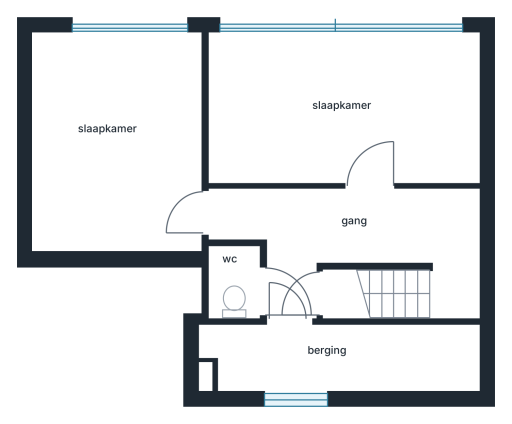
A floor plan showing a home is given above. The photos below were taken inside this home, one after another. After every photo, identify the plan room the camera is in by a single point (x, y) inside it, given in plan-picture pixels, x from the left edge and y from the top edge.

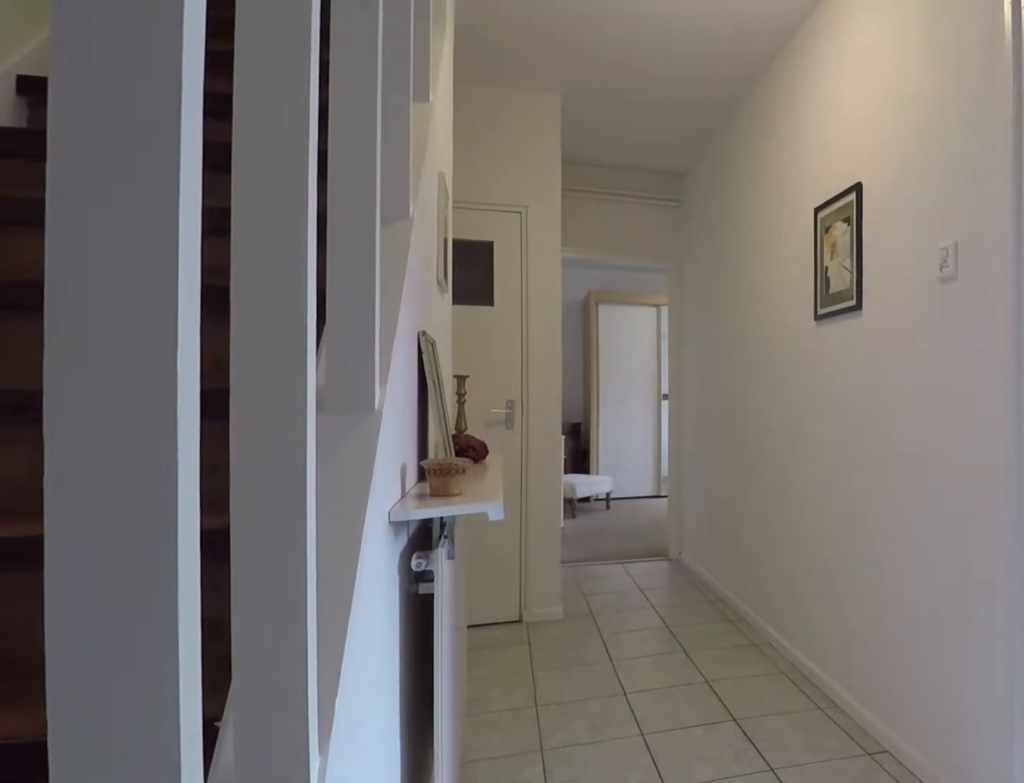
(357, 239)
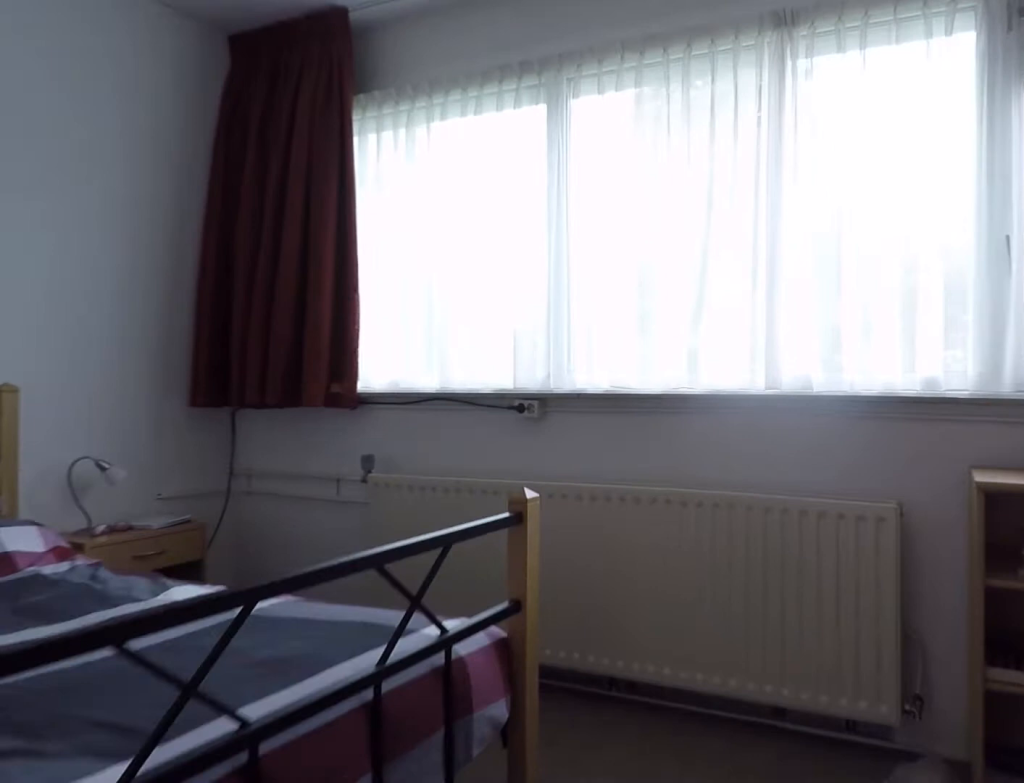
(377, 154)
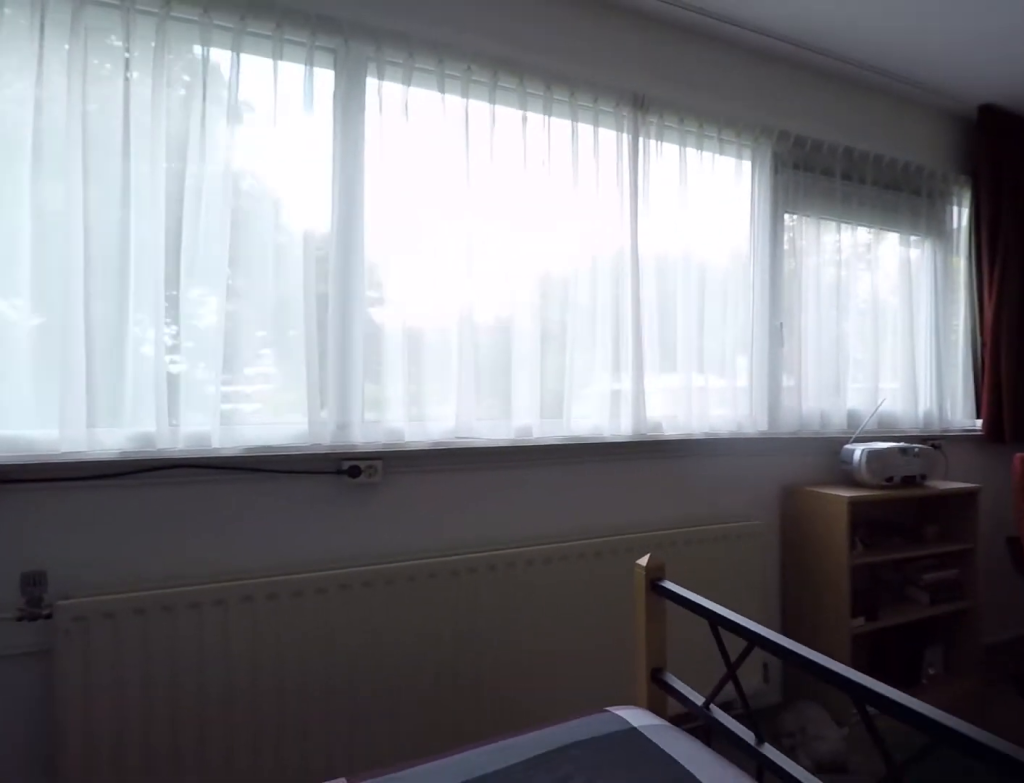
(377, 154)
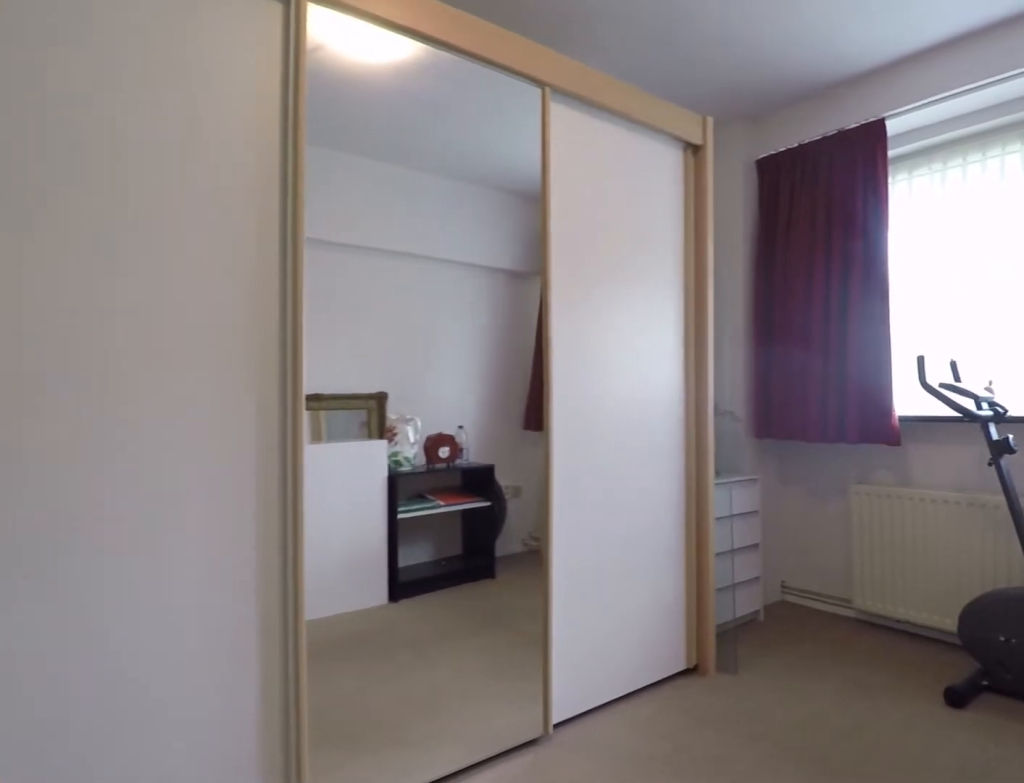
(116, 143)
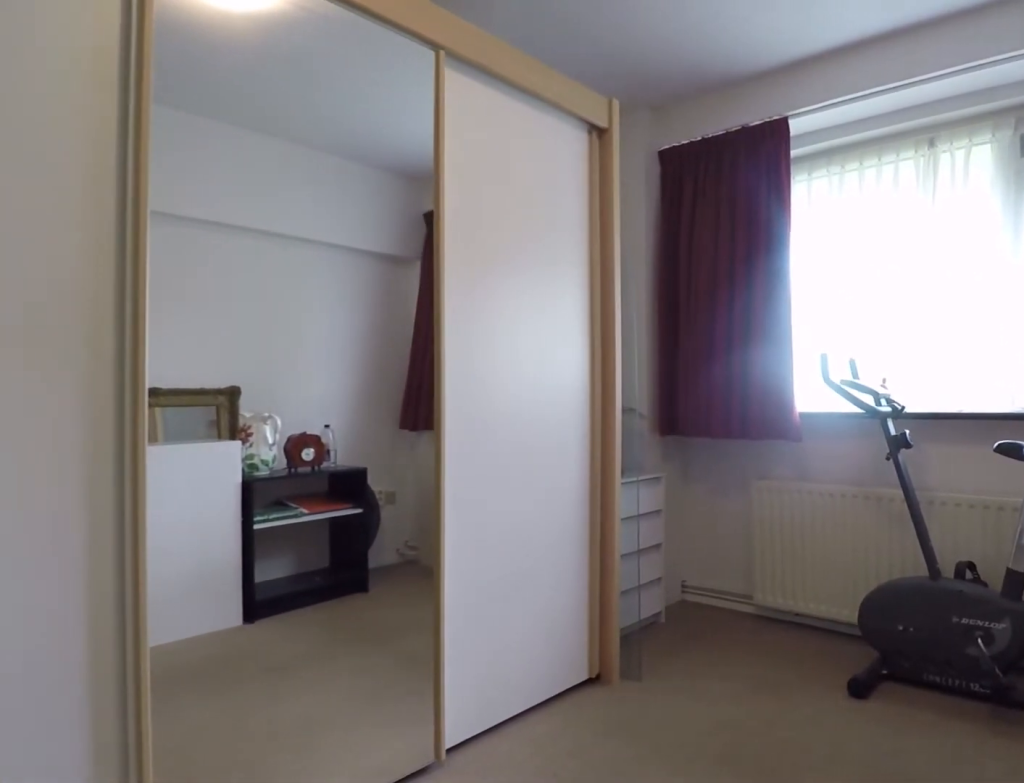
(116, 143)
